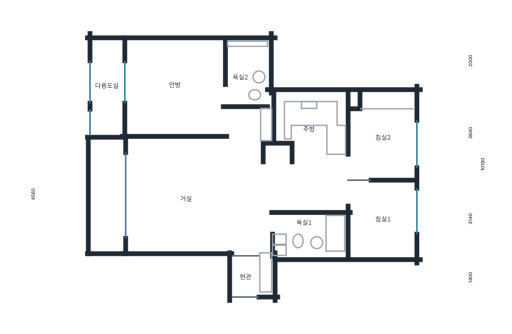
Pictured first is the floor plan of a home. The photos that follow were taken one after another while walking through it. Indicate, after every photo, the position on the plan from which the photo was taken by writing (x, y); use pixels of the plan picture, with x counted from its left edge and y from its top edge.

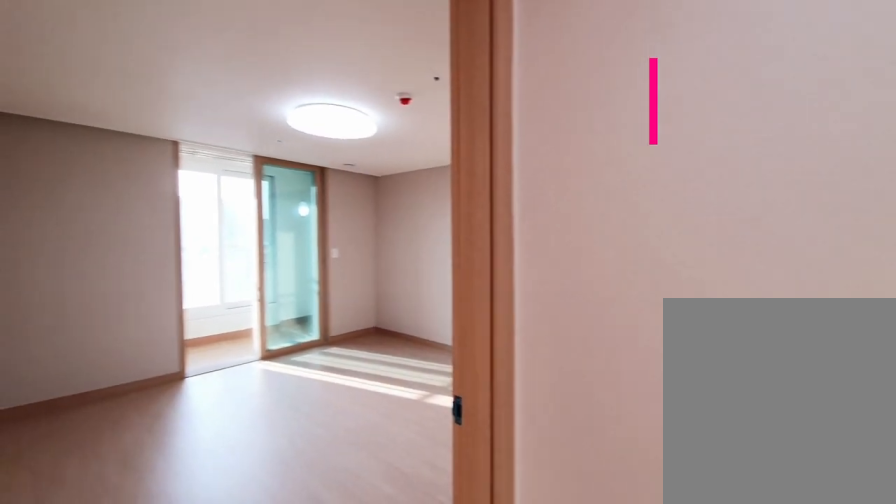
(247, 127)
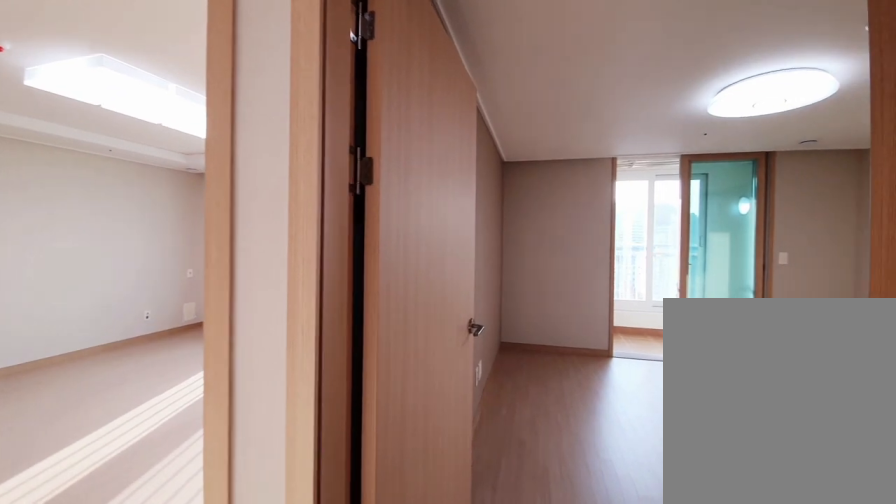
(247, 127)
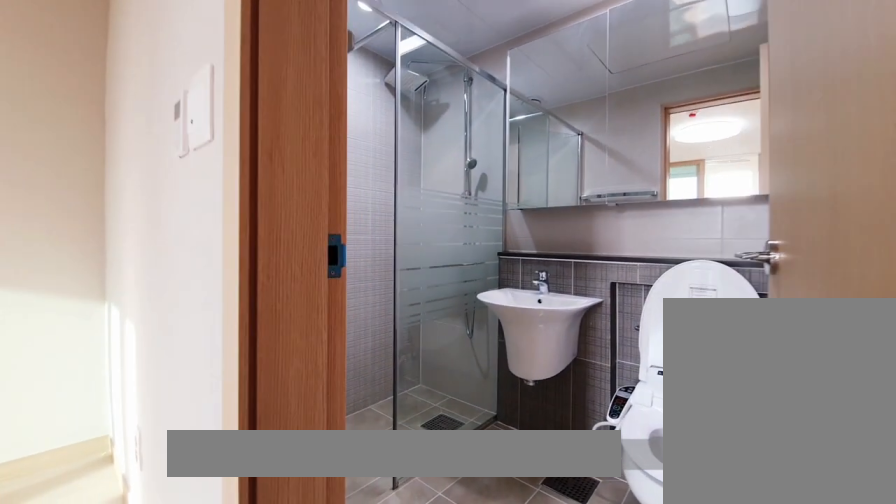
(234, 95)
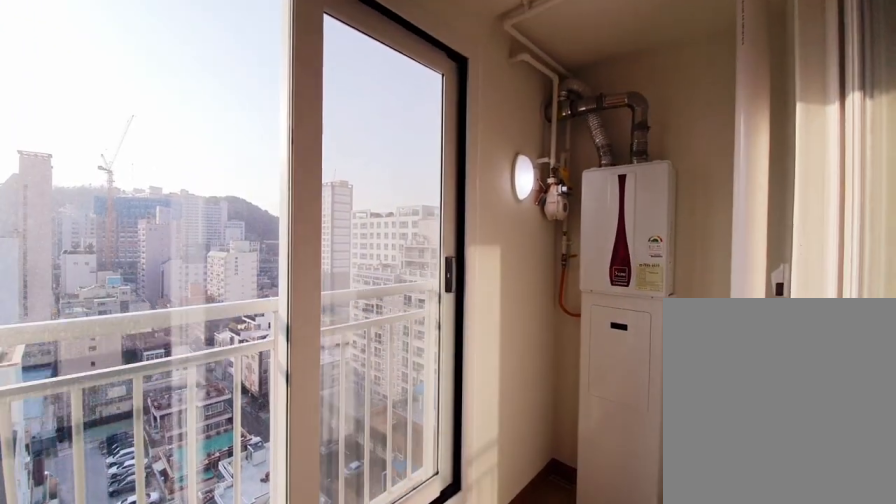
(119, 100)
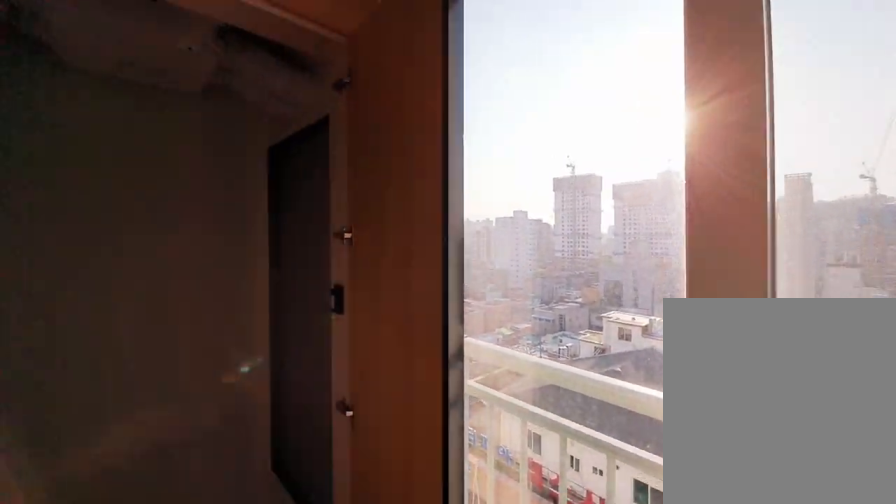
(120, 100)
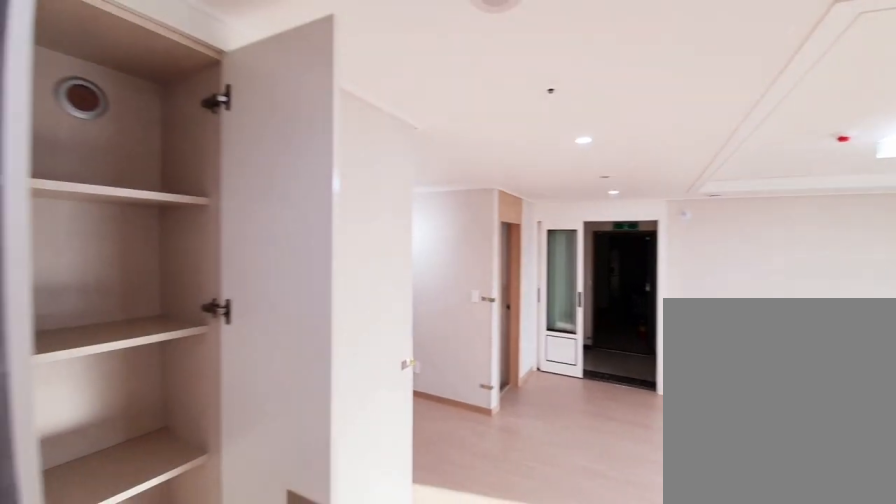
(242, 132)
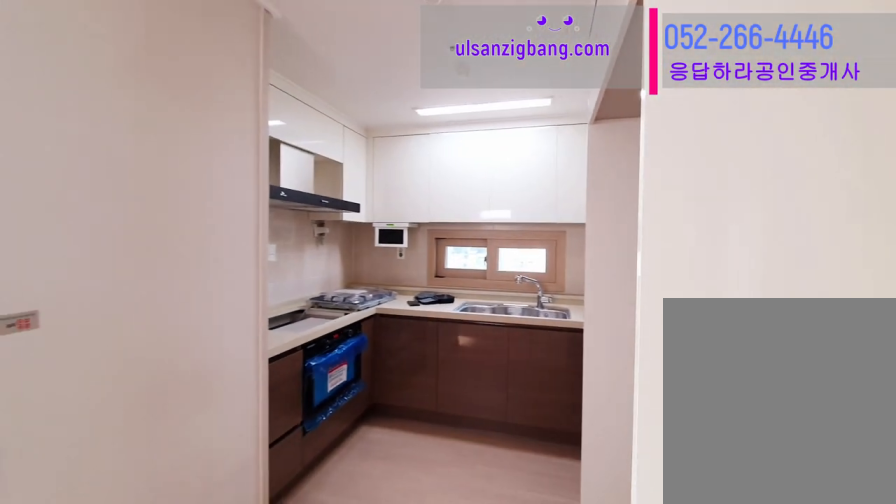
(313, 135)
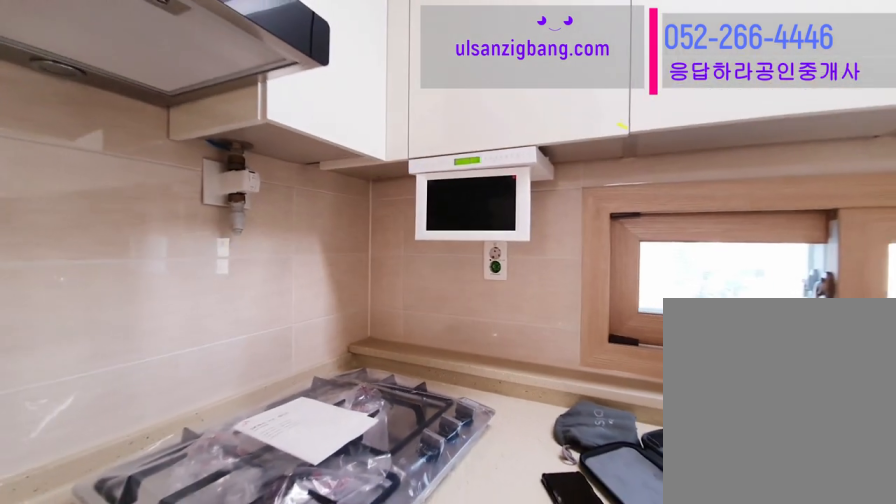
(313, 135)
